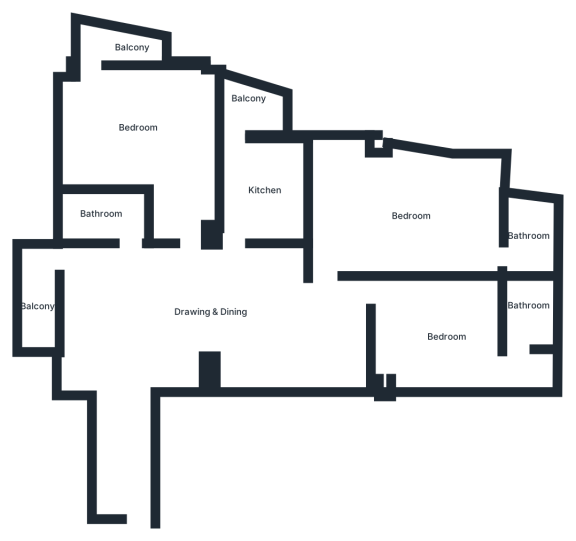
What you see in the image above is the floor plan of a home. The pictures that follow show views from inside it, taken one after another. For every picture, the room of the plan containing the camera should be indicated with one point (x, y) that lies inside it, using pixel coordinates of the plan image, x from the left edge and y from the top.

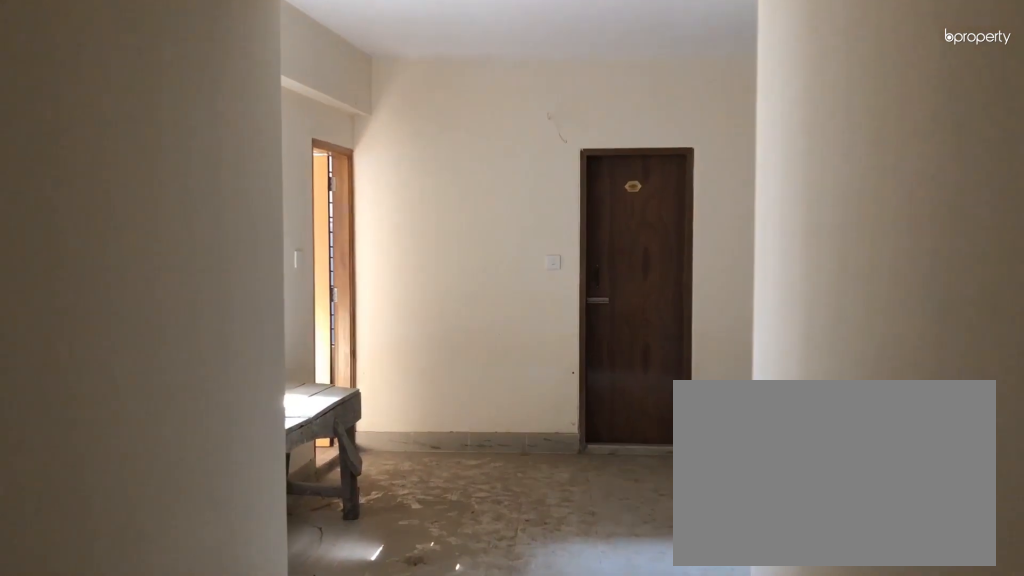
(131, 438)
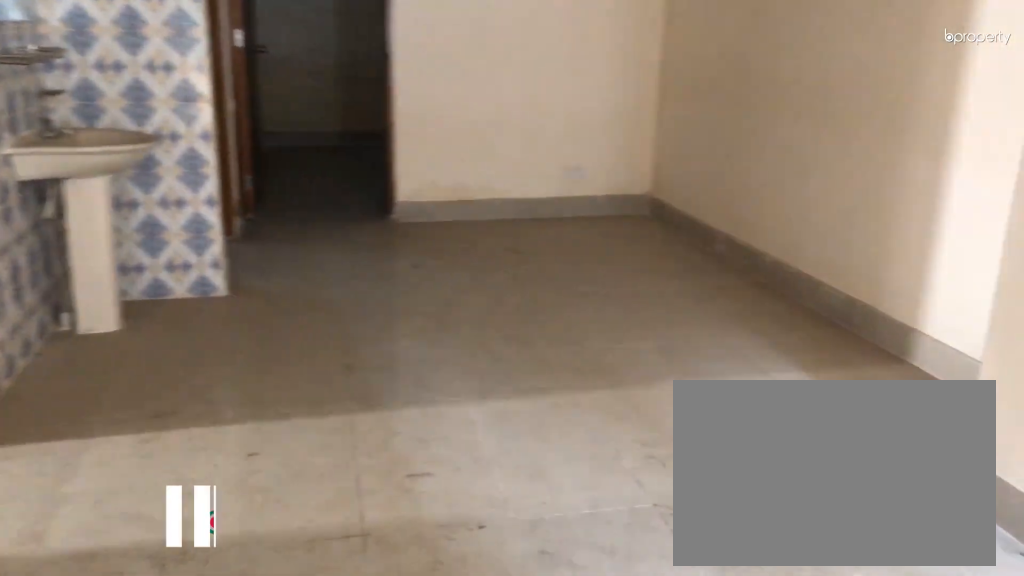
(212, 304)
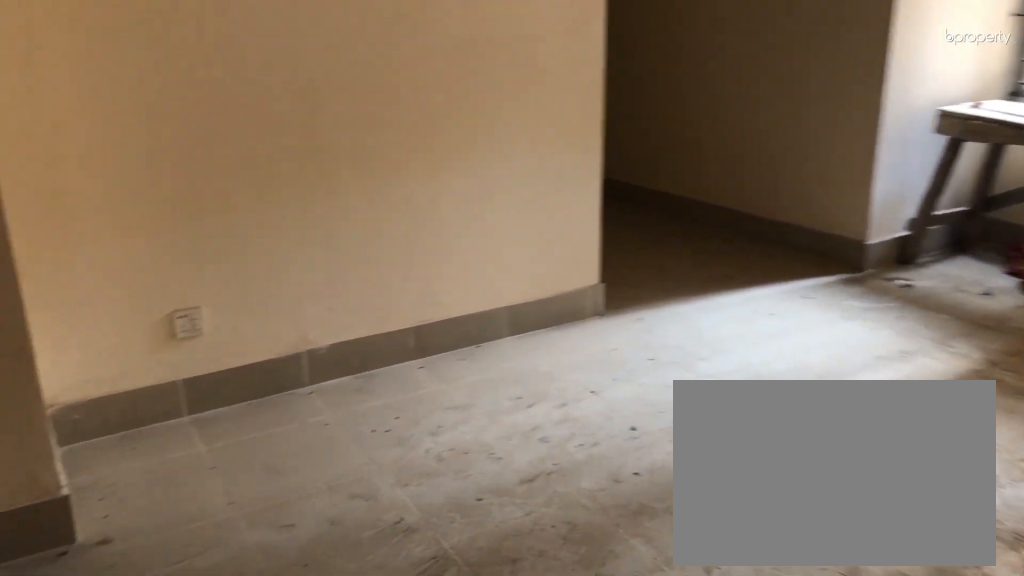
(212, 303)
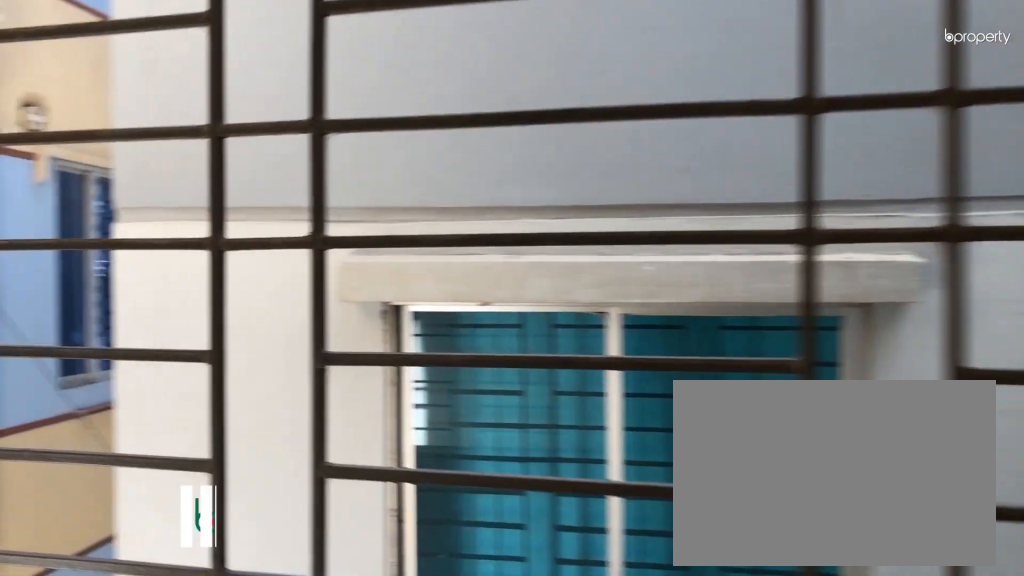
(39, 301)
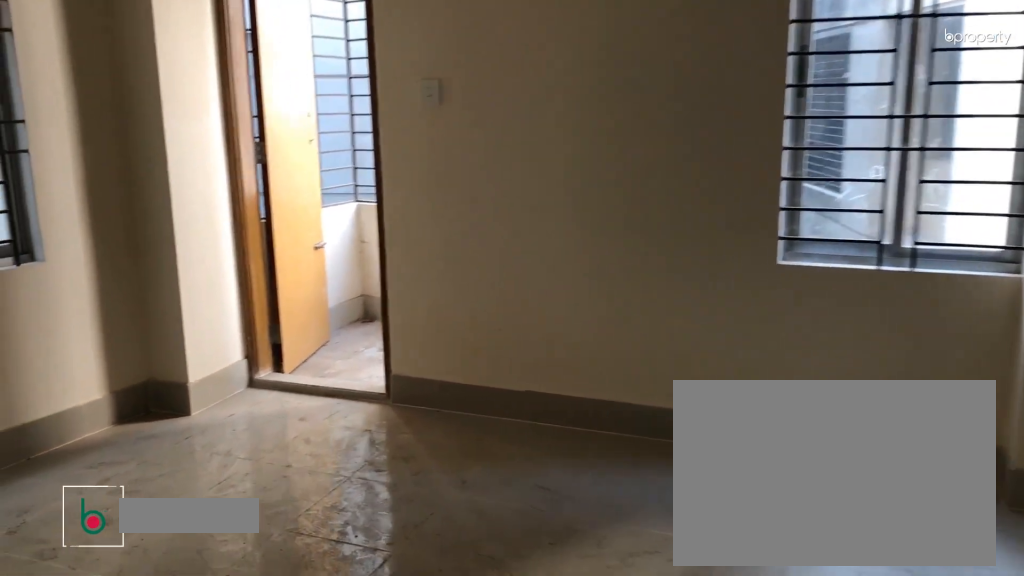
(142, 129)
